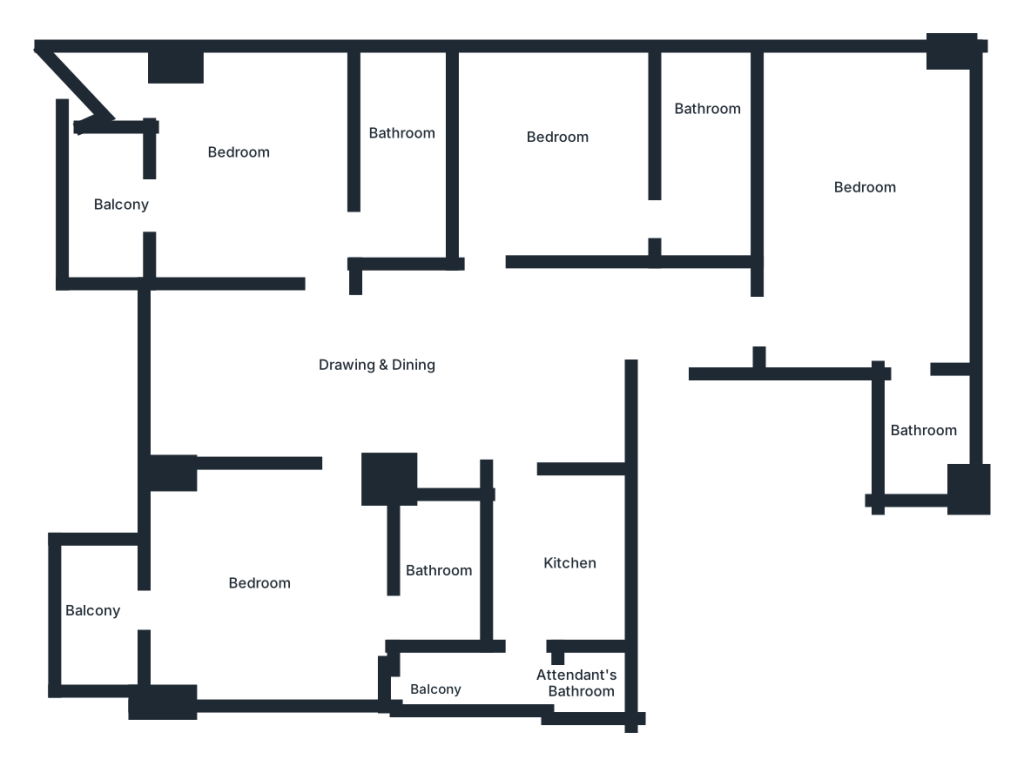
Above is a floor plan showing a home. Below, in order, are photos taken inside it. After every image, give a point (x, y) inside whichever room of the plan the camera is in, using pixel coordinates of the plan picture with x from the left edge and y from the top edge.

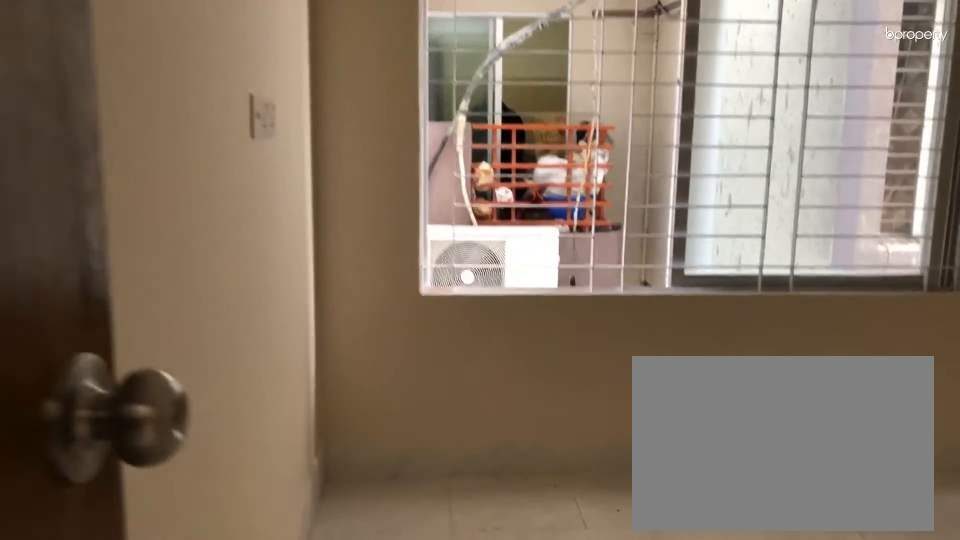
(578, 171)
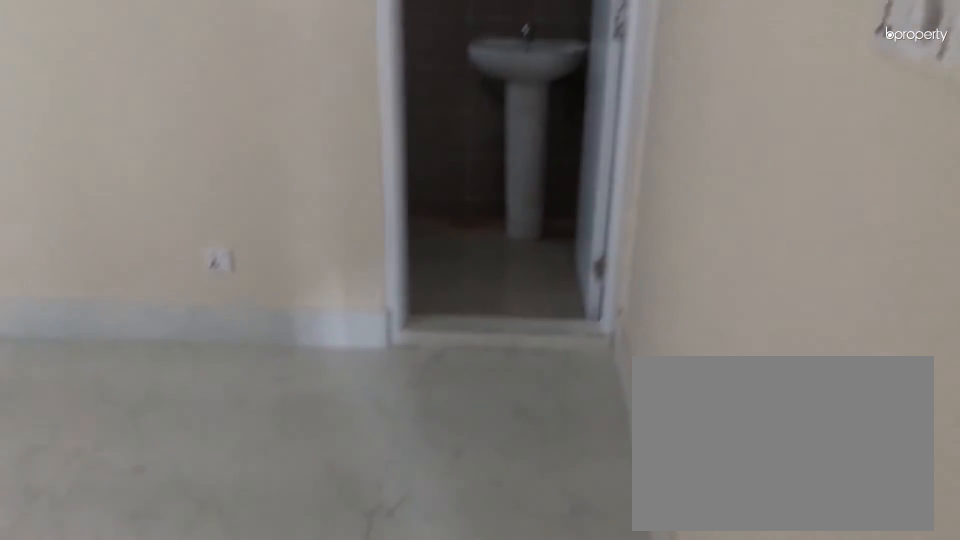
(578, 171)
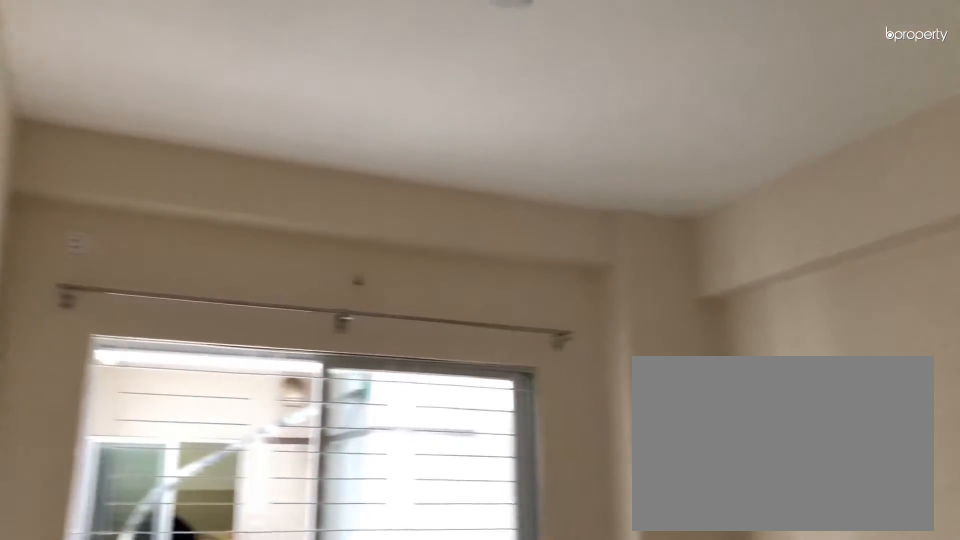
(578, 171)
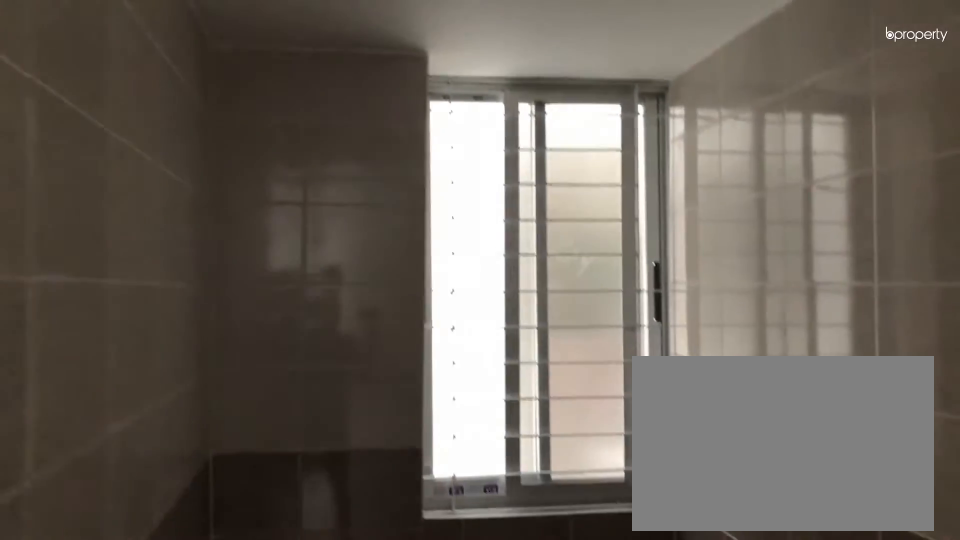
(405, 150)
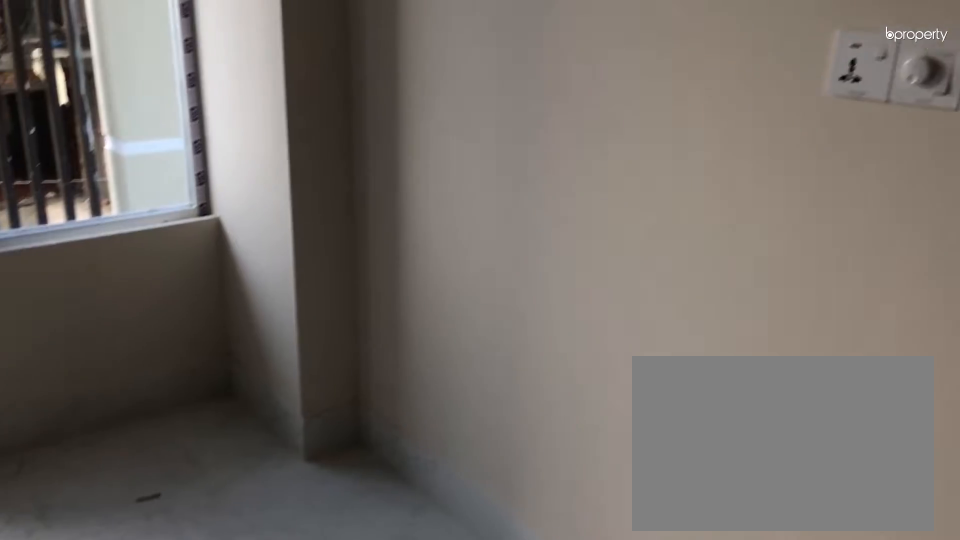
(285, 593)
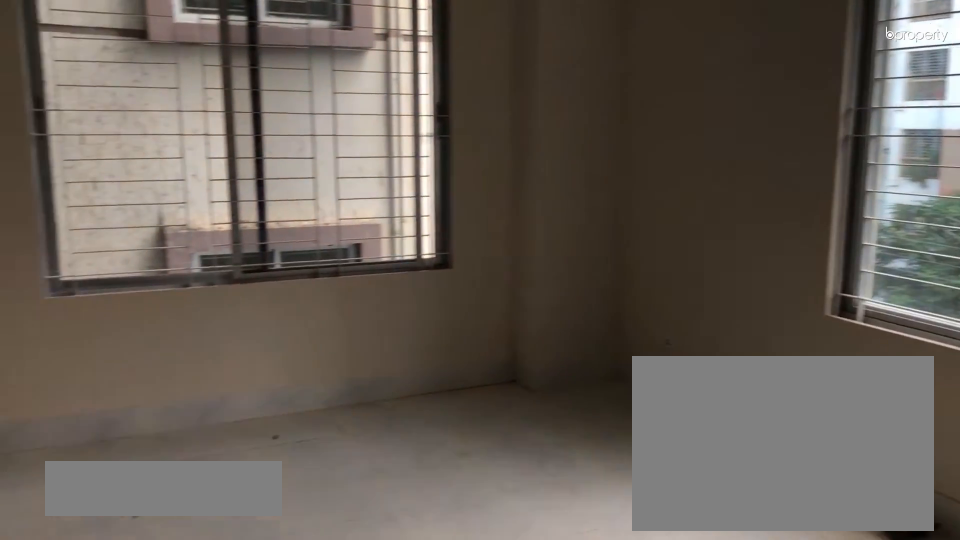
(893, 219)
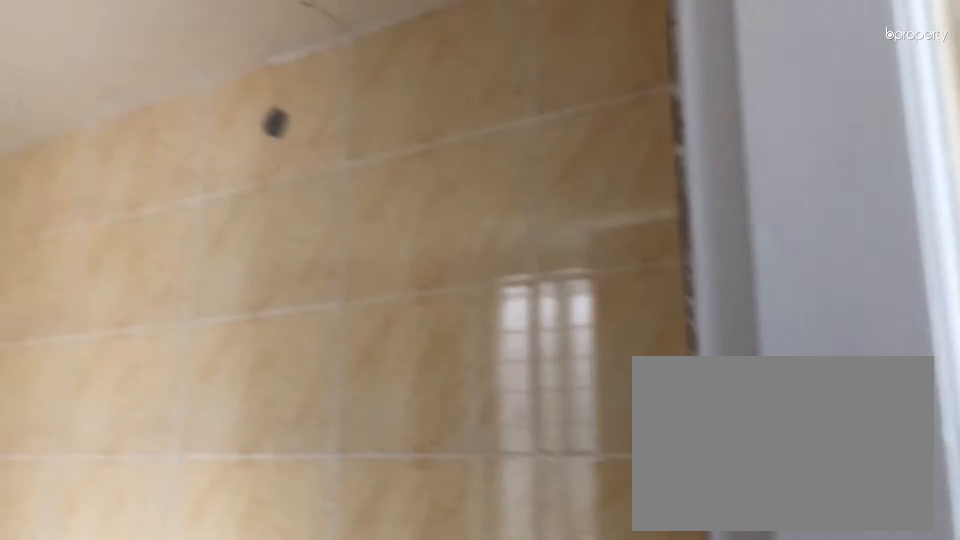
(922, 420)
